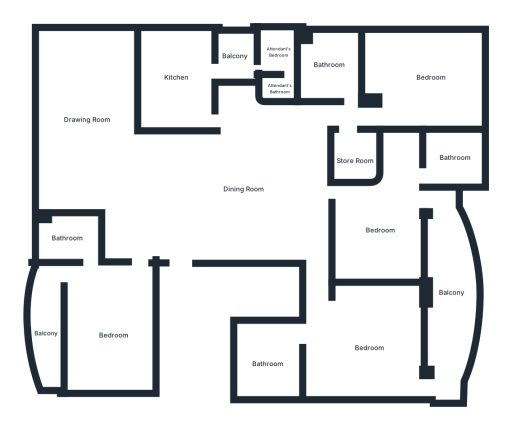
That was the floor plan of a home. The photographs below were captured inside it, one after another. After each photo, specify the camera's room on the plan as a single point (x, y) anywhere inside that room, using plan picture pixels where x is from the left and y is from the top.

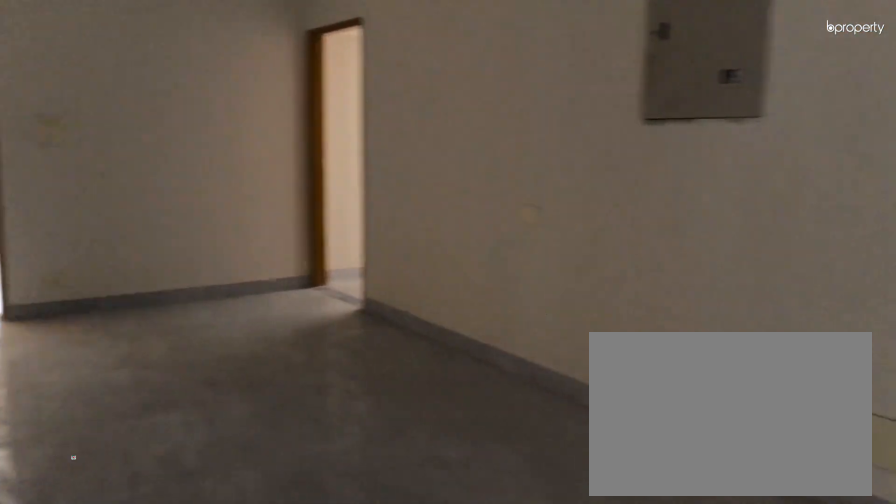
(244, 188)
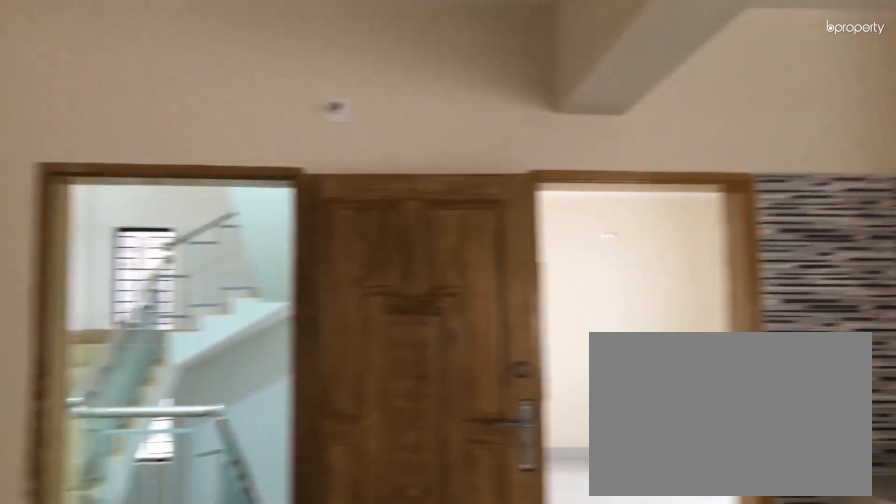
(244, 188)
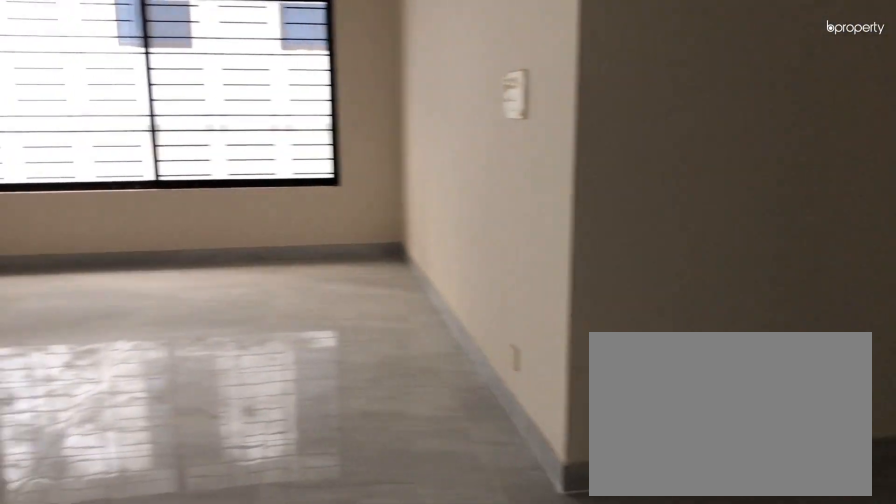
(85, 104)
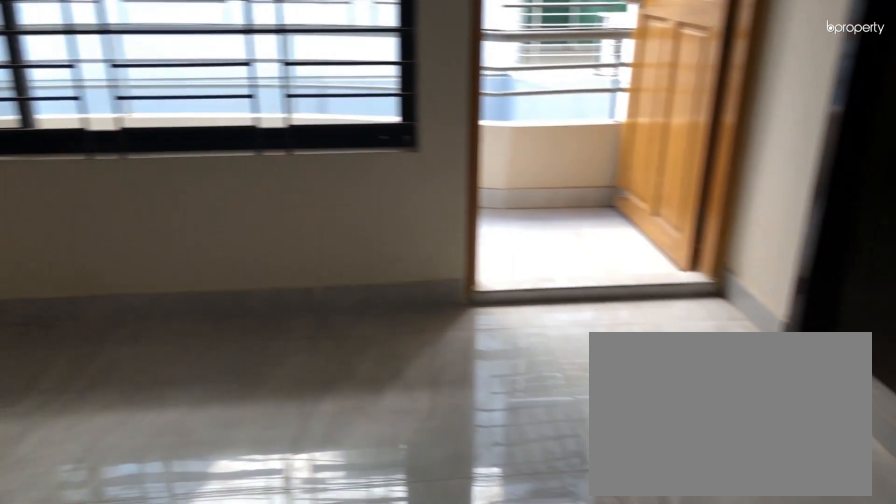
(109, 336)
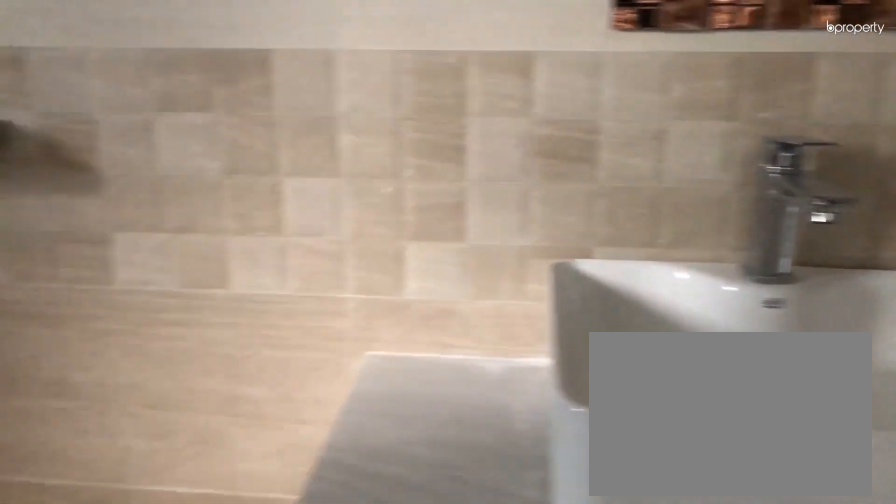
(69, 237)
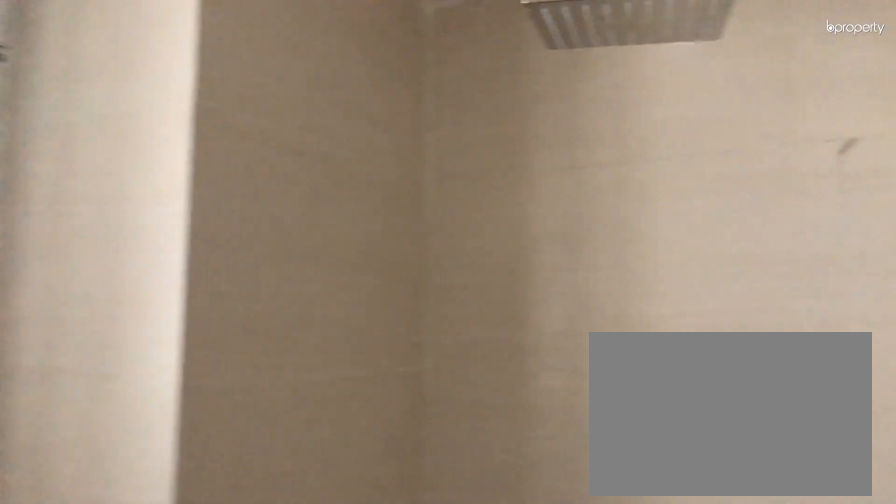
(69, 237)
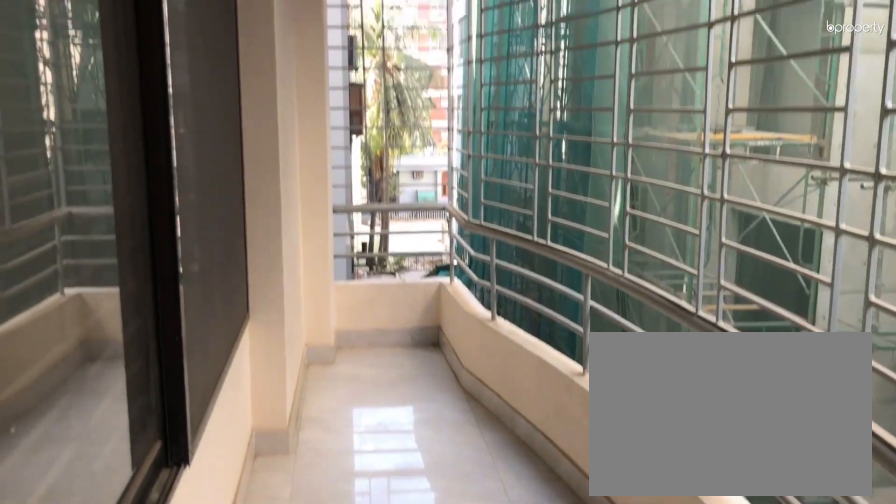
(48, 333)
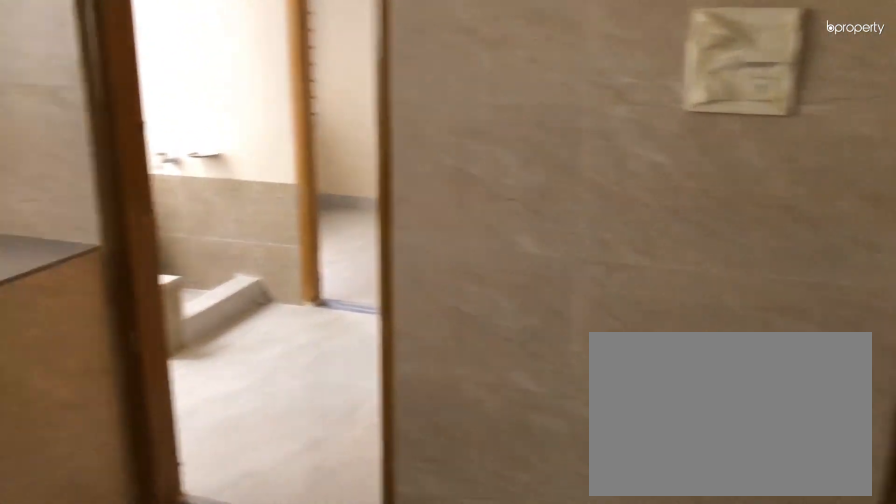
(176, 75)
